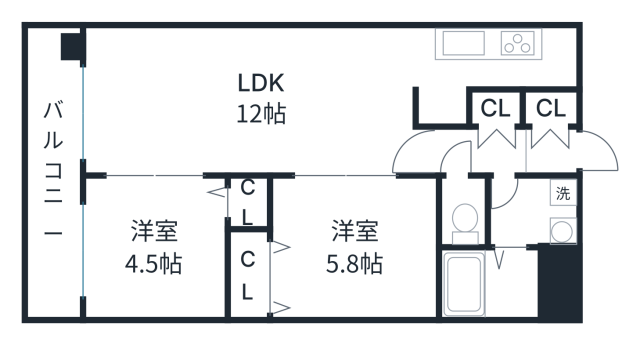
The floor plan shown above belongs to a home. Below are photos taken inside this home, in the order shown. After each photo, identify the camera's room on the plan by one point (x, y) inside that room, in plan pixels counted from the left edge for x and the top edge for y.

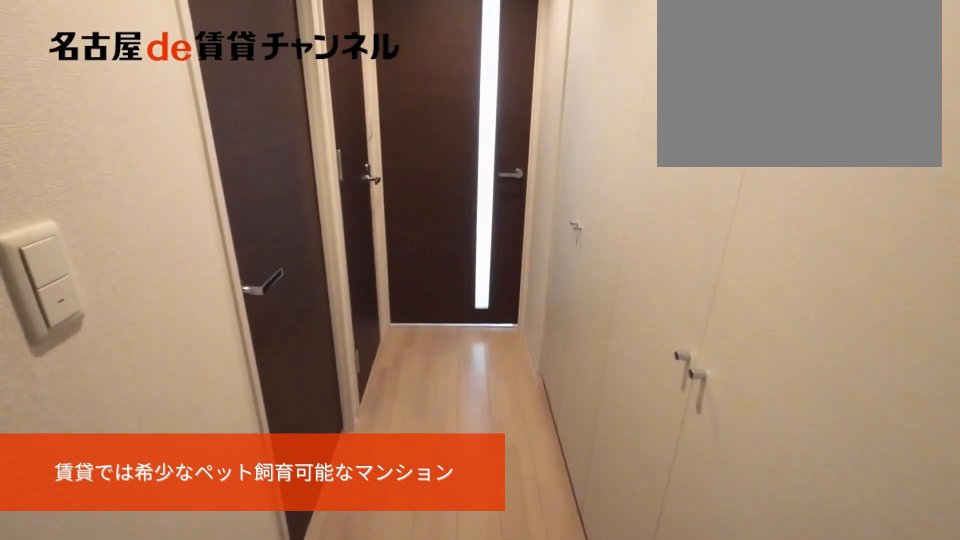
(523, 132)
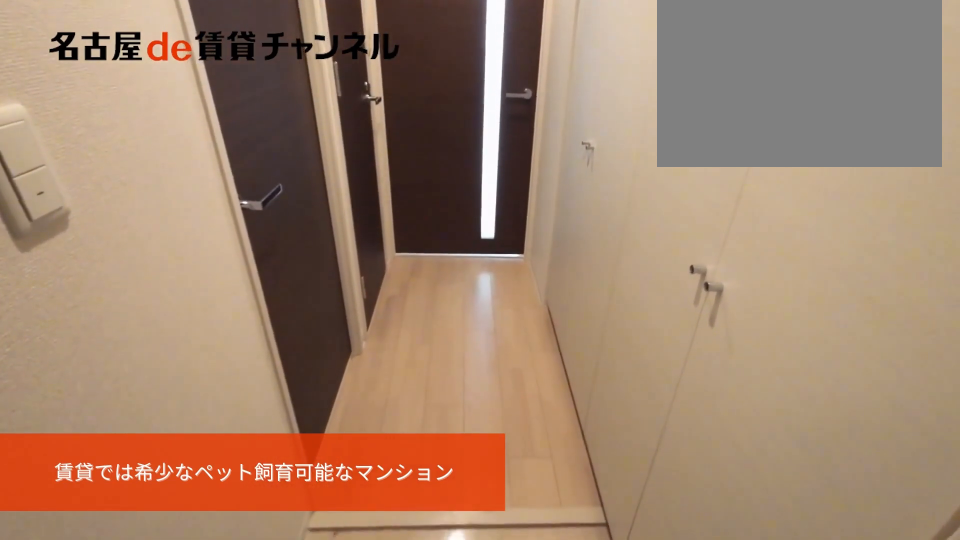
(523, 132)
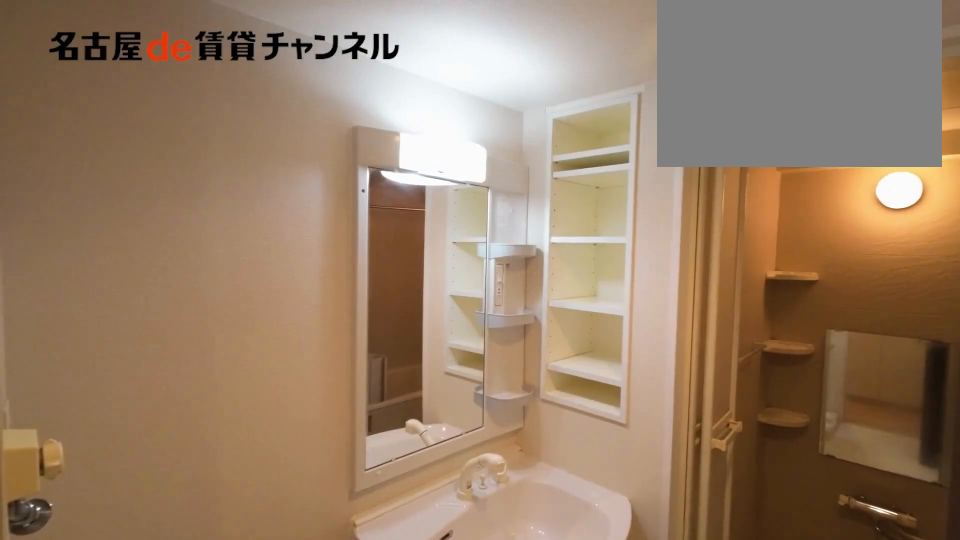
(534, 212)
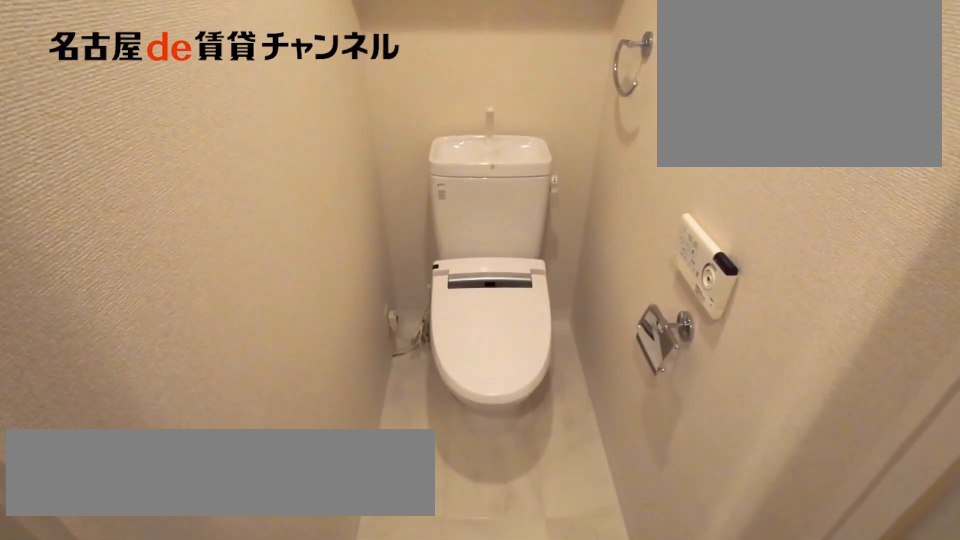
(463, 211)
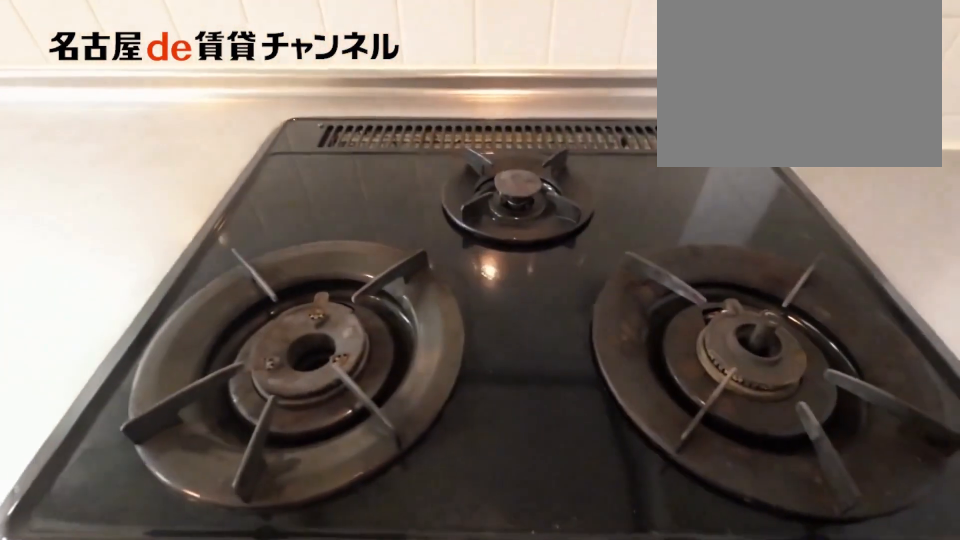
(497, 58)
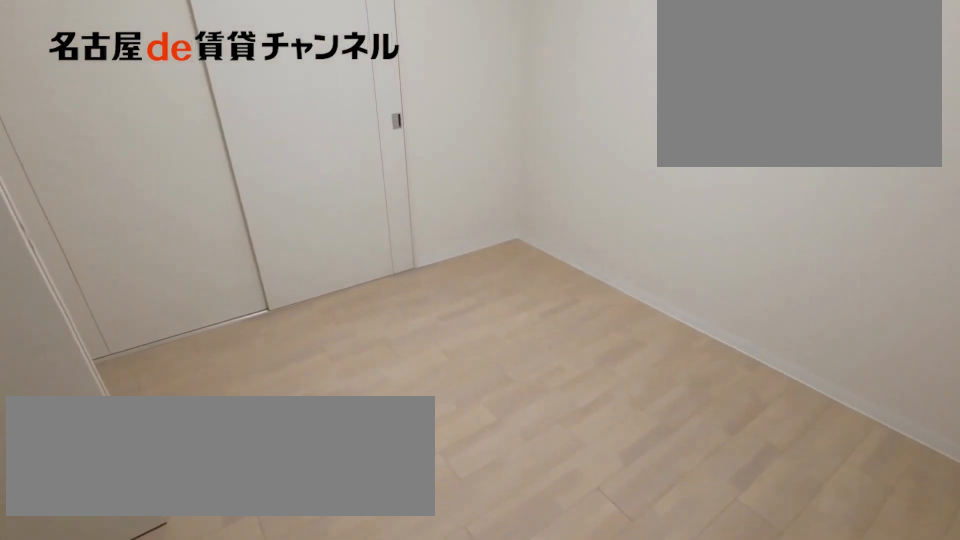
(339, 248)
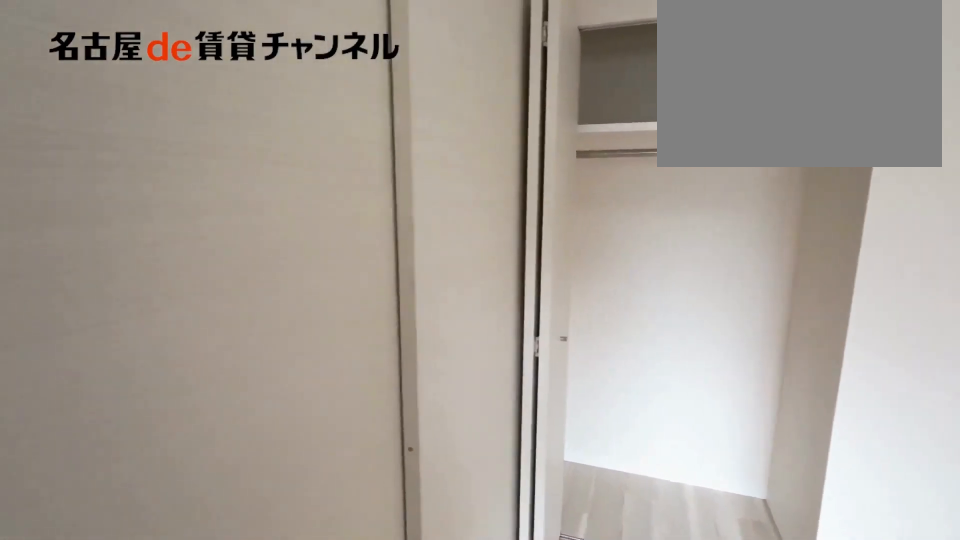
(164, 239)
